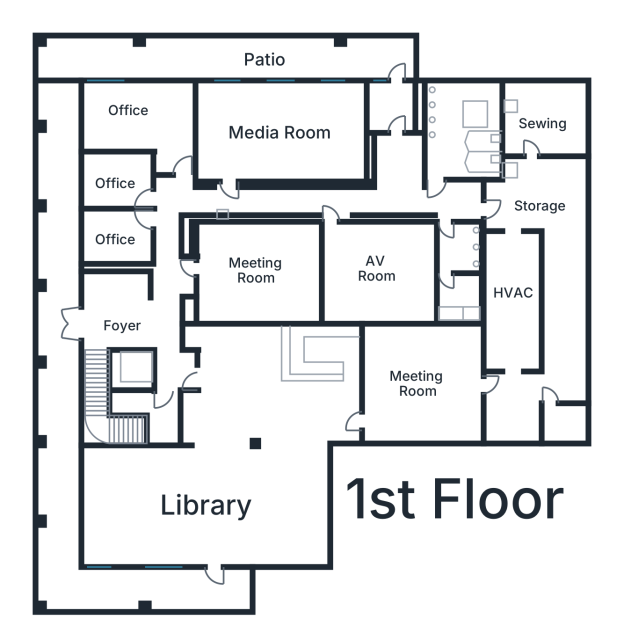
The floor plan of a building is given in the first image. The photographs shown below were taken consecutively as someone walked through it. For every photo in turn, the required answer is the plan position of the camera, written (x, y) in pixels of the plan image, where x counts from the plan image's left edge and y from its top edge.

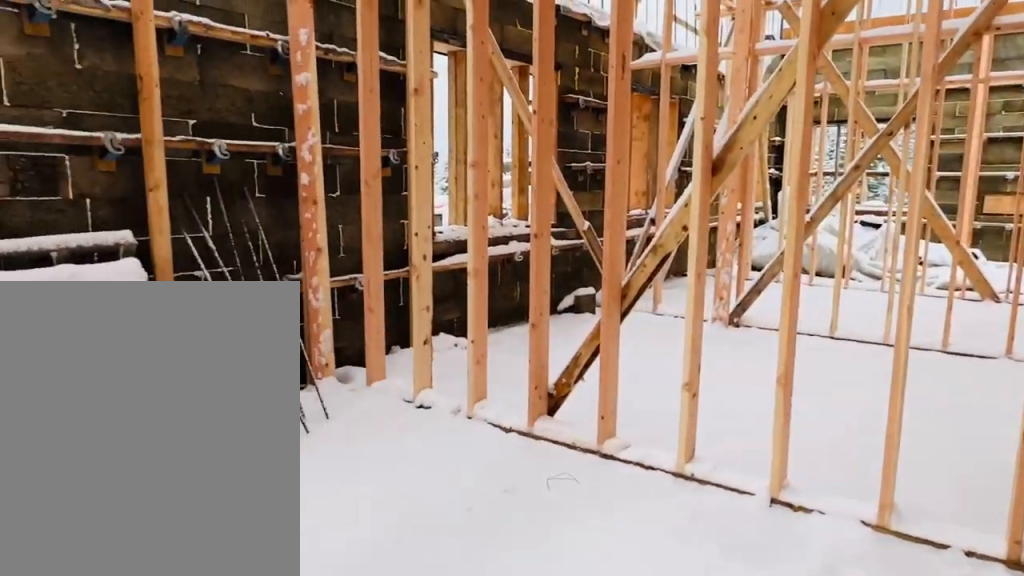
(142, 310)
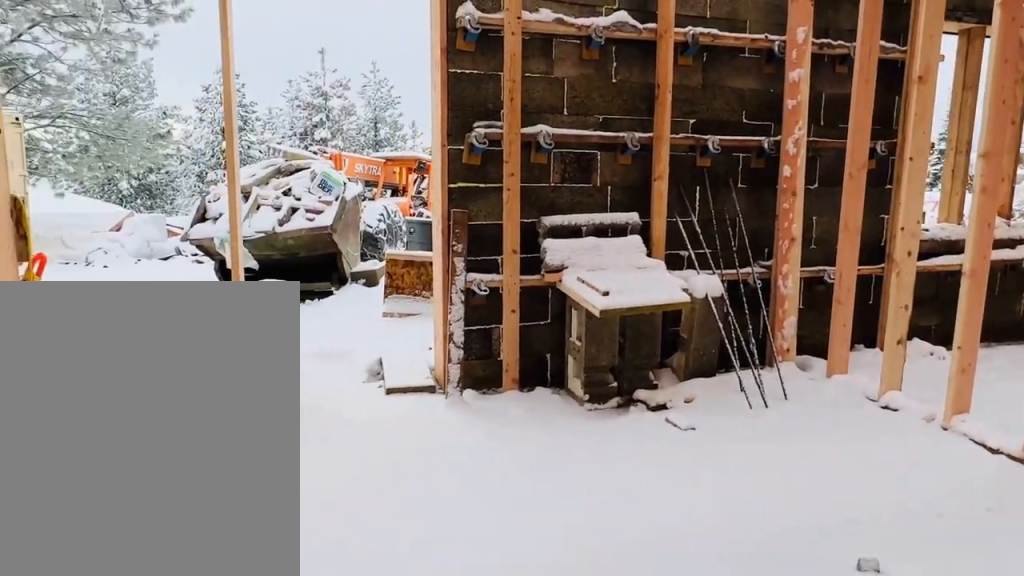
(144, 309)
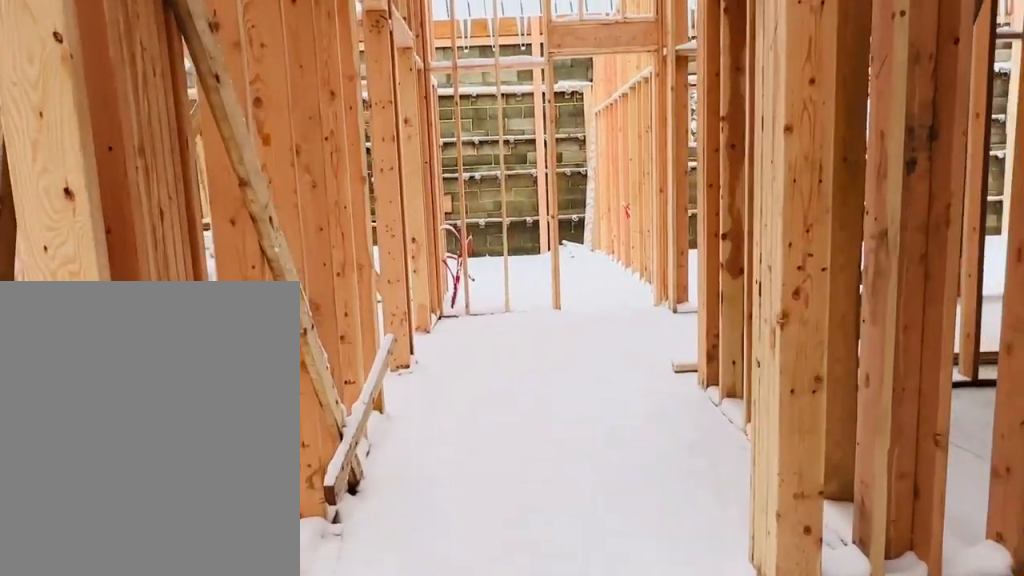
(160, 283)
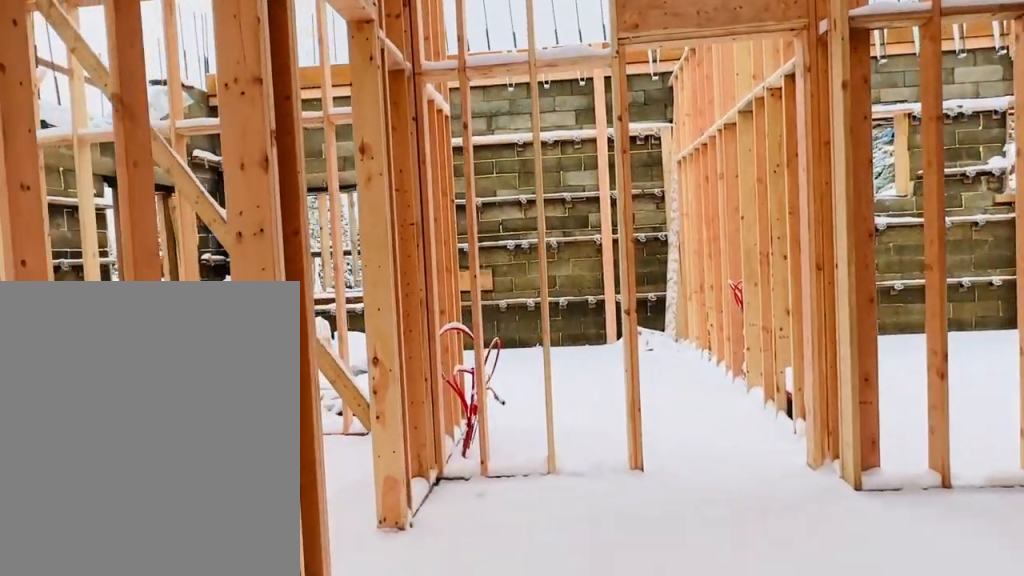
(166, 227)
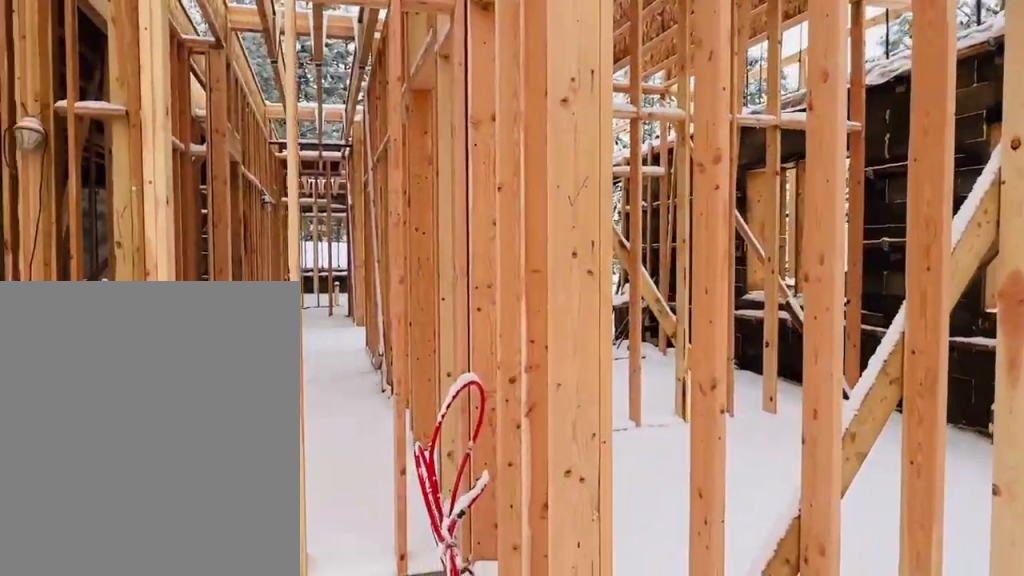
(148, 113)
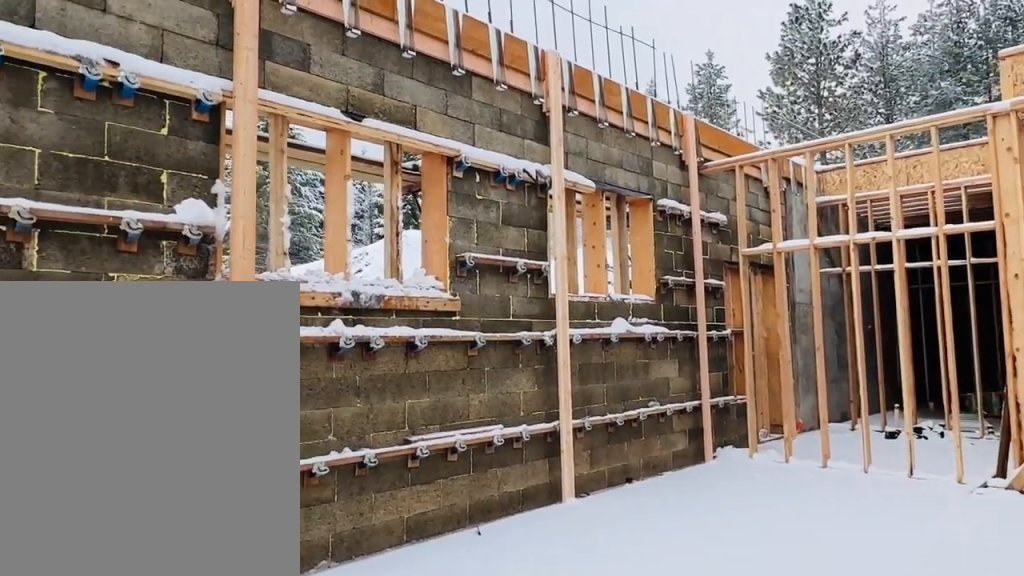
(244, 133)
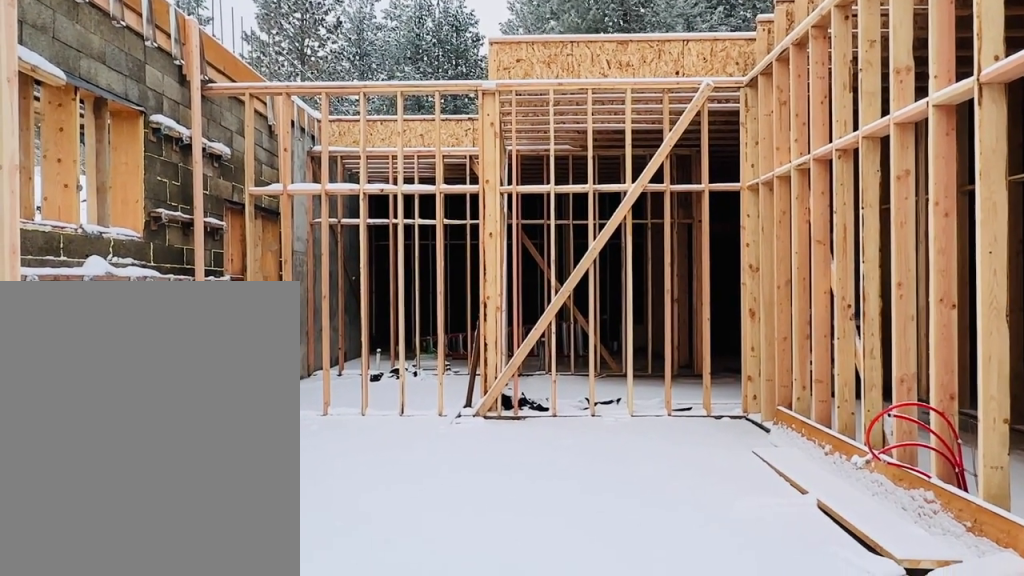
(243, 129)
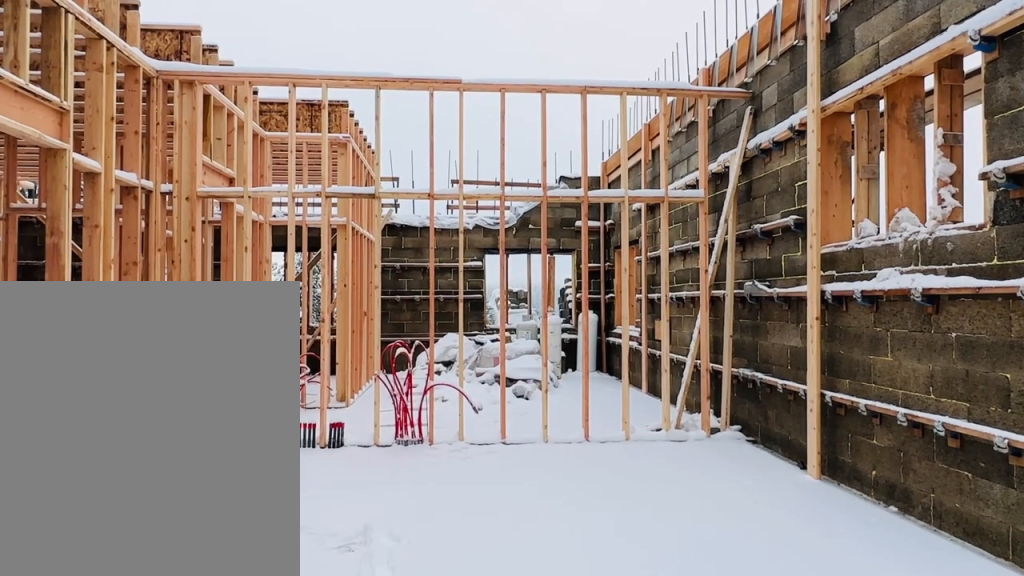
(348, 129)
